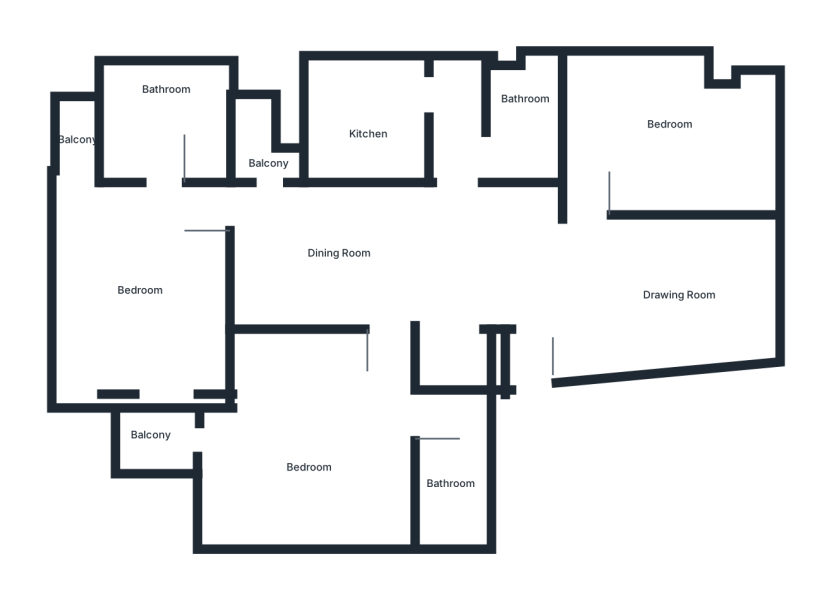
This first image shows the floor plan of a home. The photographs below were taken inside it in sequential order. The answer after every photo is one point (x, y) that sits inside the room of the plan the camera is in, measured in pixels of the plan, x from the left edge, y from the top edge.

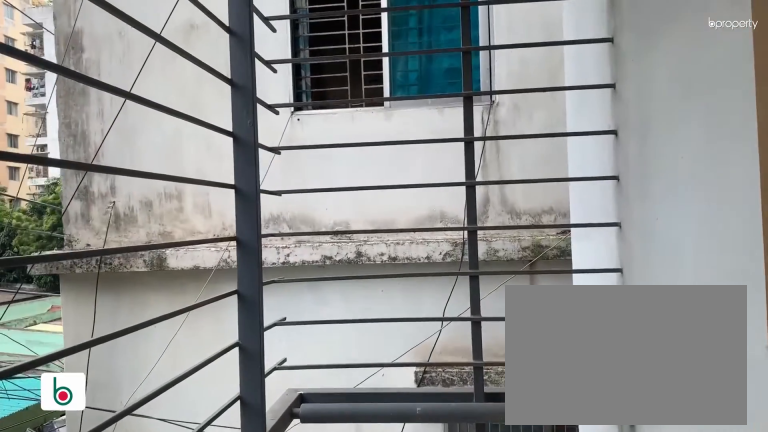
(78, 134)
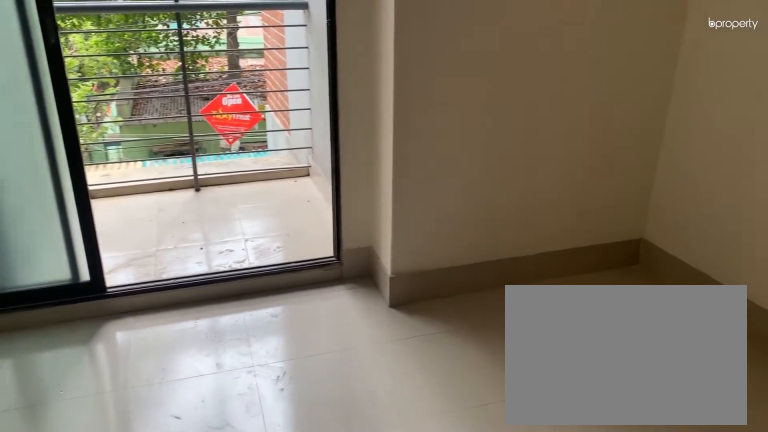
(321, 461)
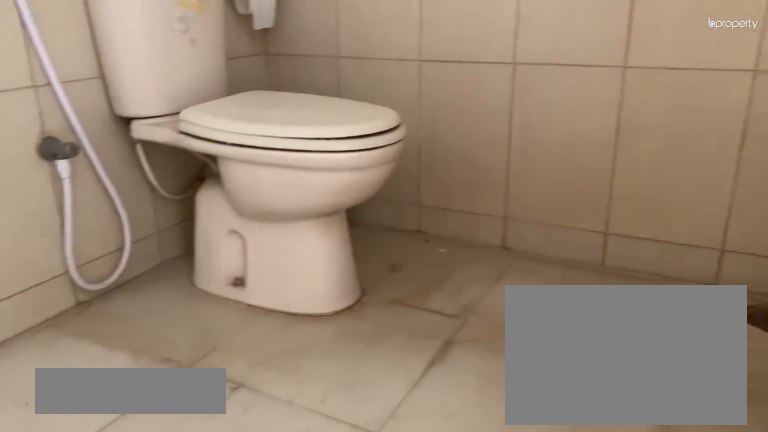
(446, 493)
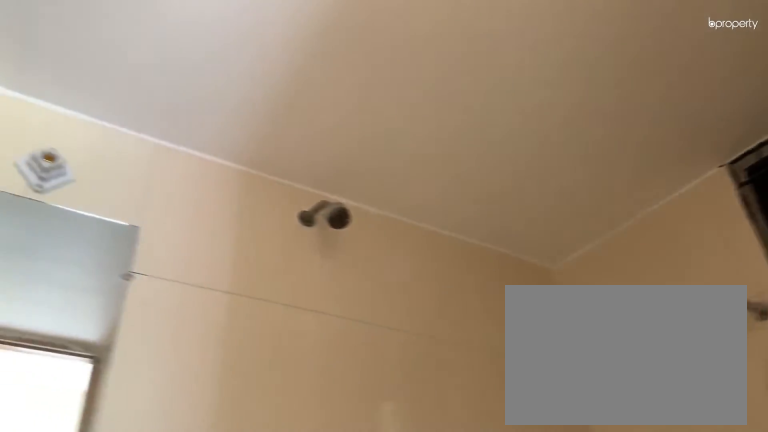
(446, 493)
